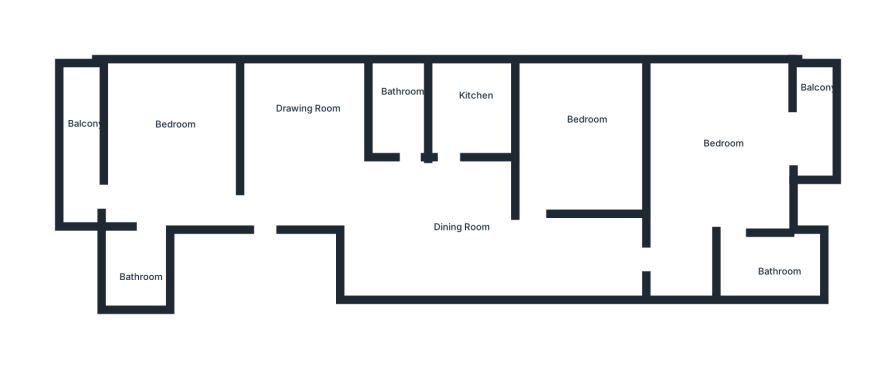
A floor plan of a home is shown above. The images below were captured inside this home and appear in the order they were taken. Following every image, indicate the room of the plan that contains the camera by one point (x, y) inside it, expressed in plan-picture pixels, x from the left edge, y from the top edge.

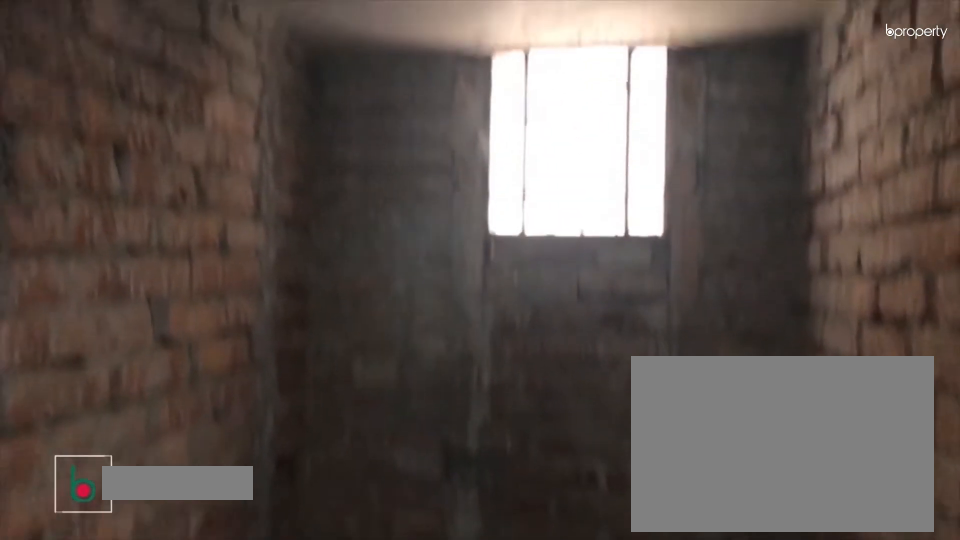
(401, 104)
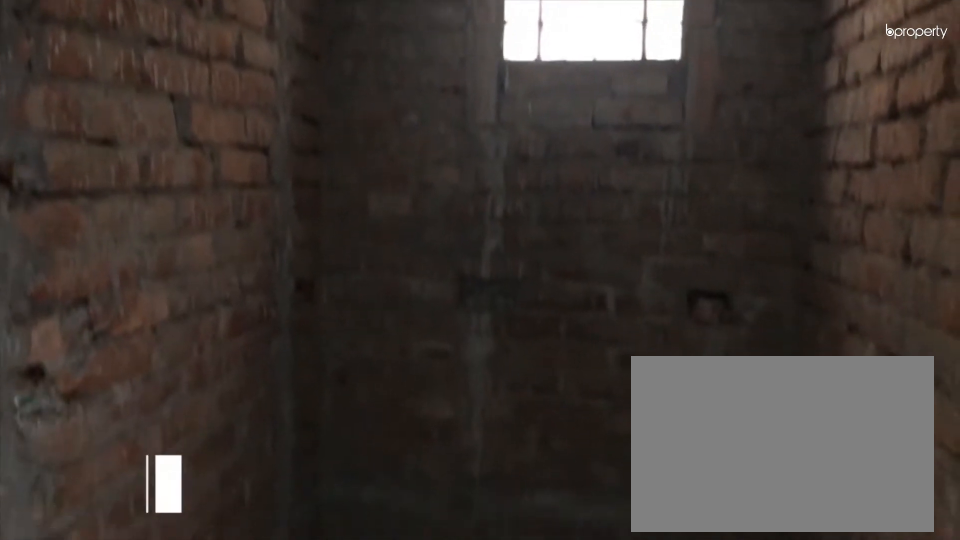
(401, 104)
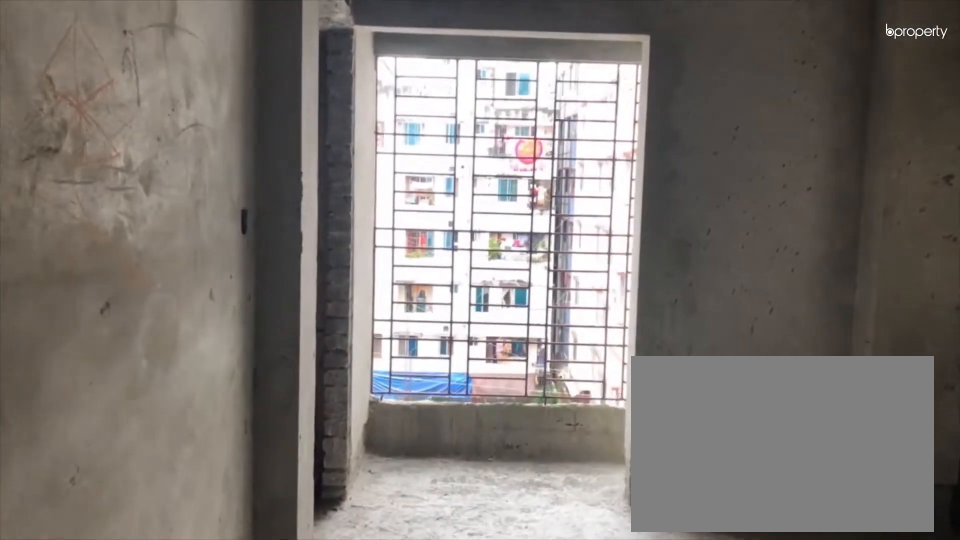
(210, 198)
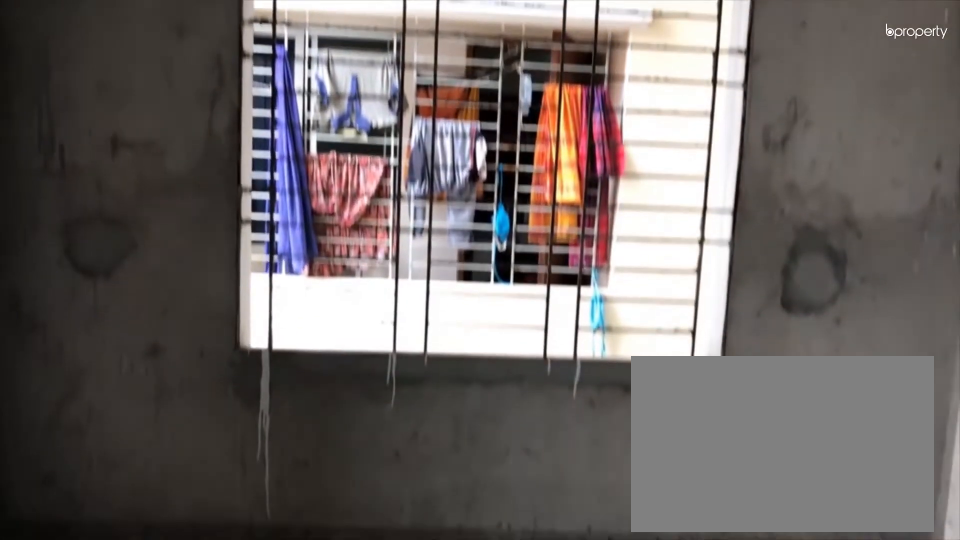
(154, 135)
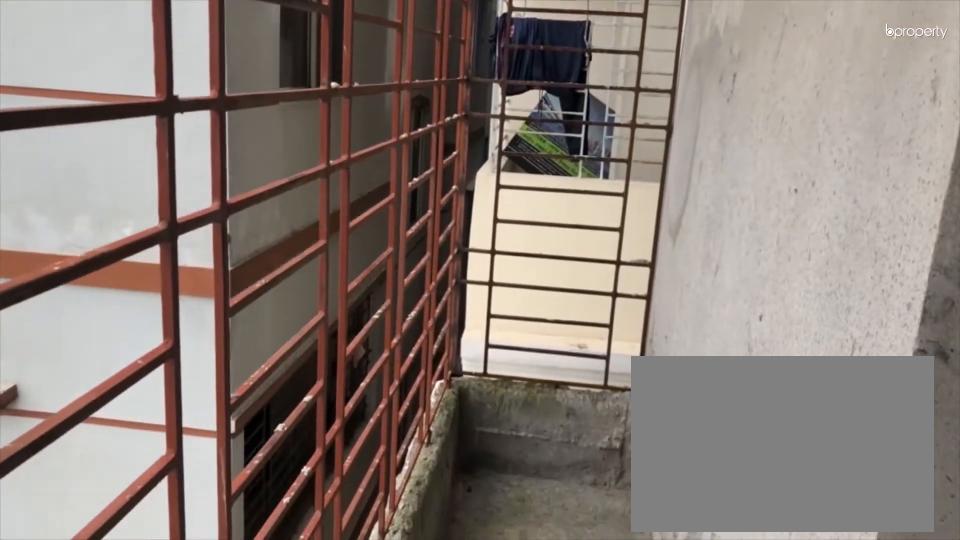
(80, 144)
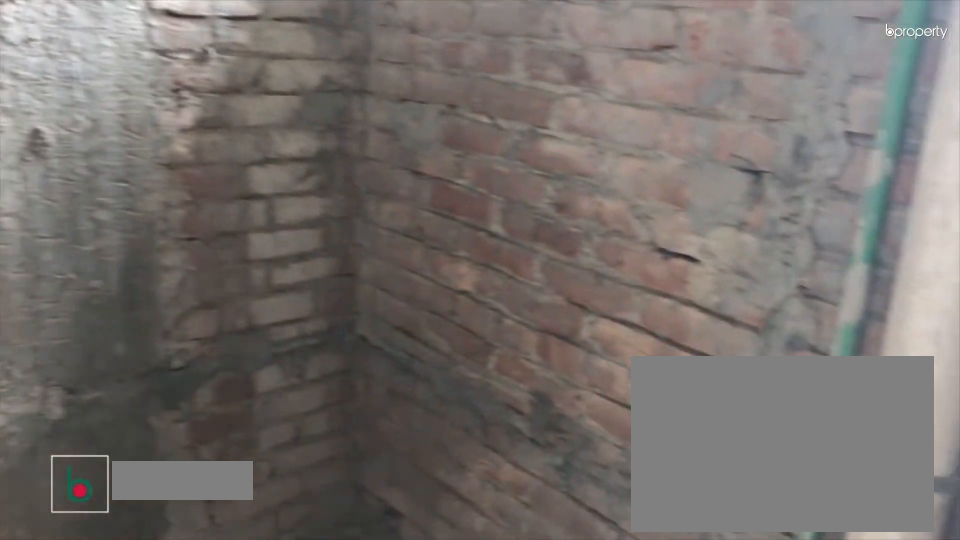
(139, 280)
